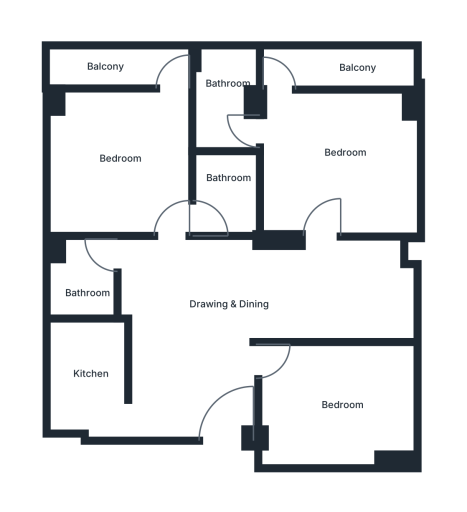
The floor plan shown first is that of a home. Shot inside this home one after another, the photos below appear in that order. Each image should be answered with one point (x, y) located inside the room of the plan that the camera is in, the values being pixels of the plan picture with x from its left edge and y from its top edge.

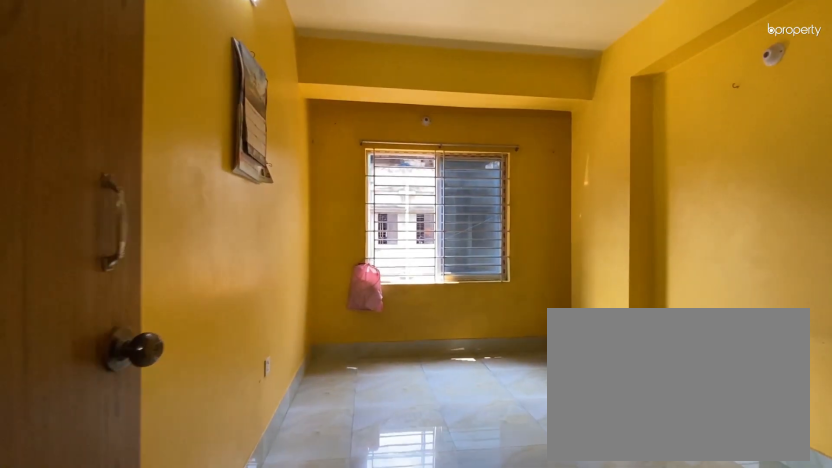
(322, 399)
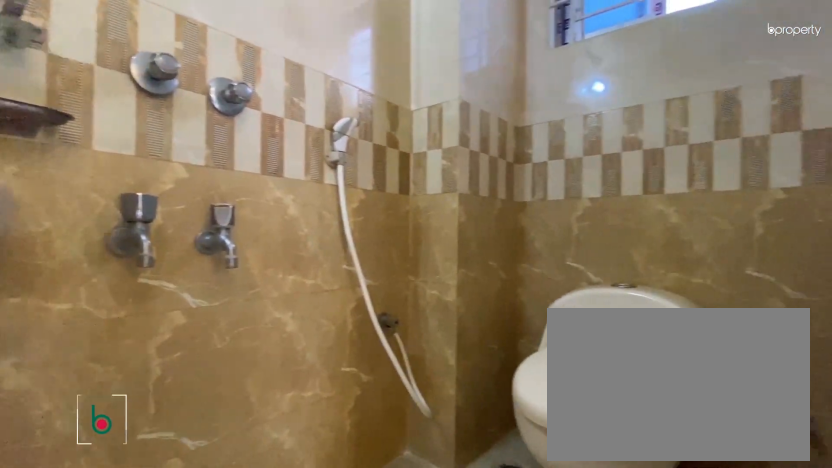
(221, 106)
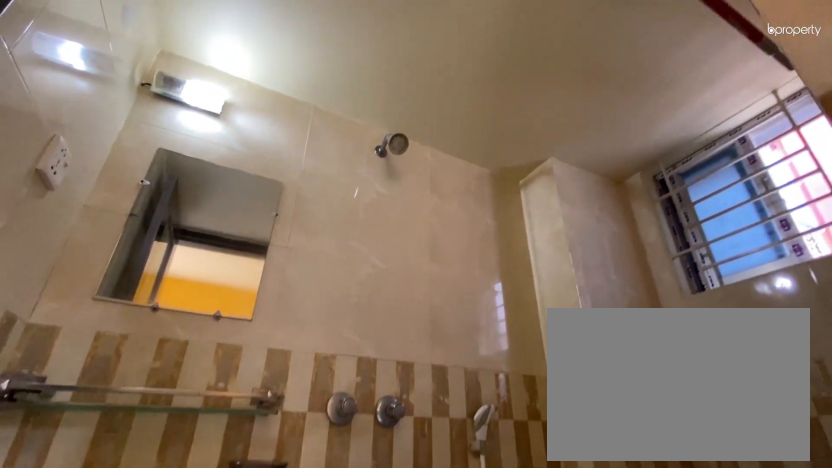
(221, 106)
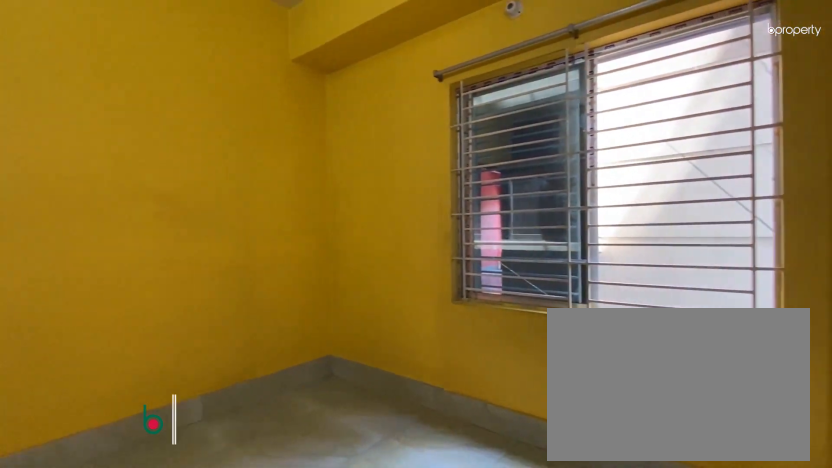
(129, 169)
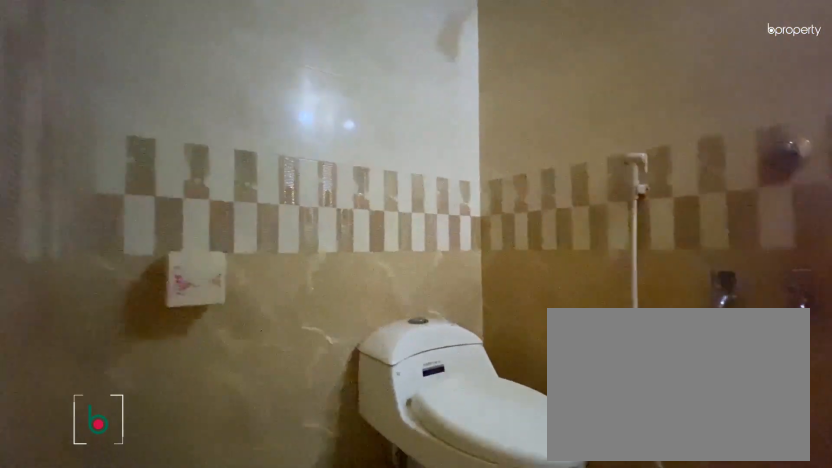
(226, 200)
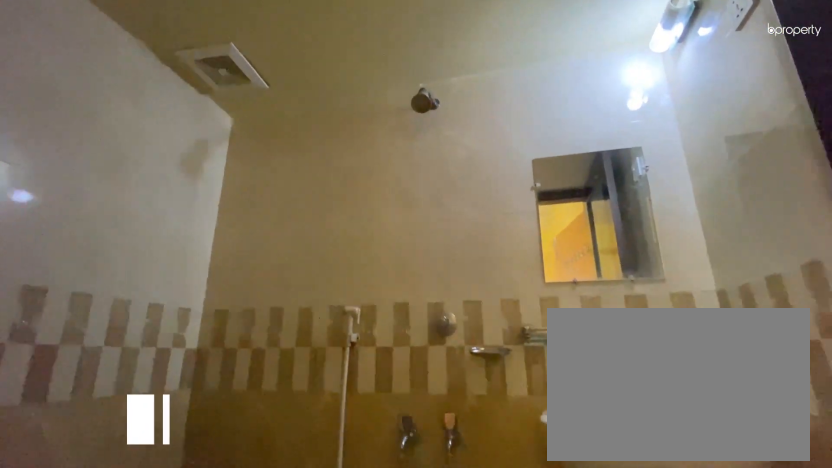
(226, 200)
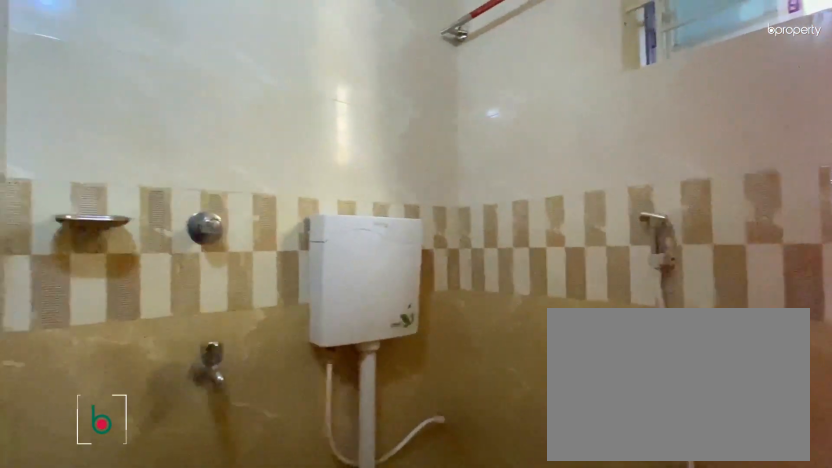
(87, 267)
